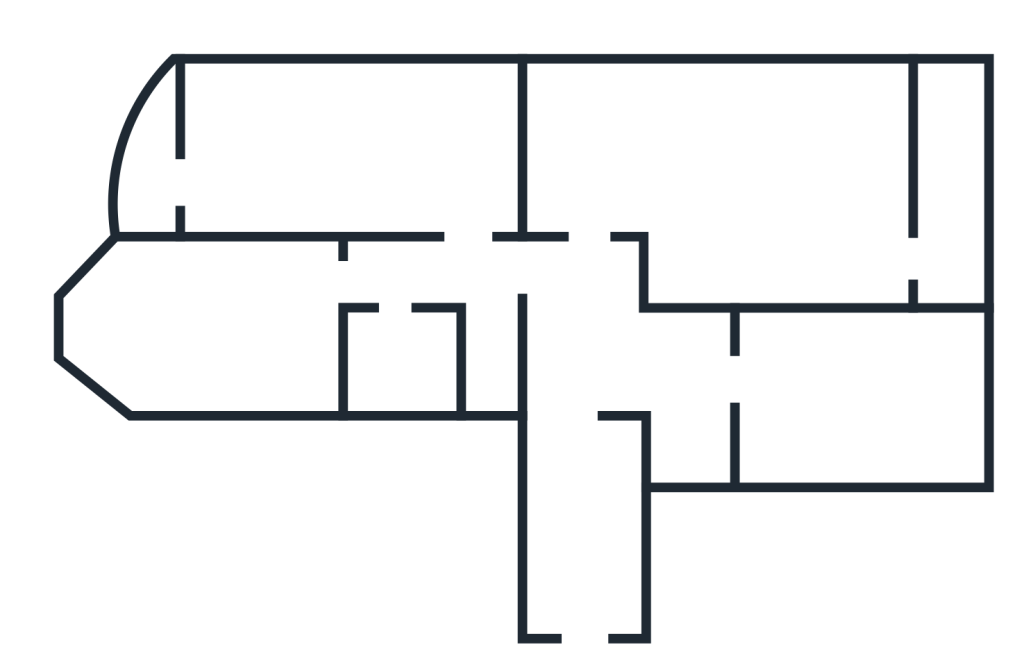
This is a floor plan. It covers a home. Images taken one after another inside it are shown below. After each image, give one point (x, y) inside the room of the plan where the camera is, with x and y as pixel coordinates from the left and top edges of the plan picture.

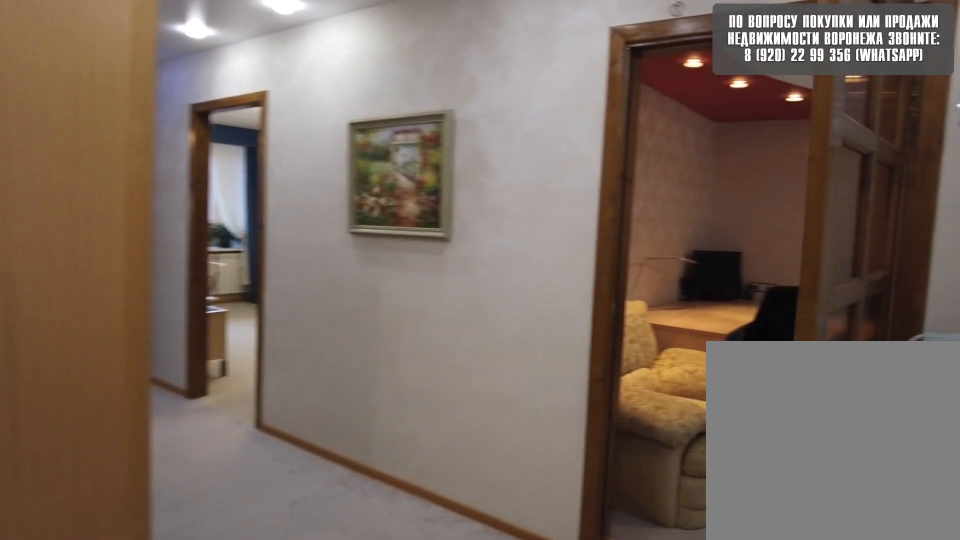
(602, 366)
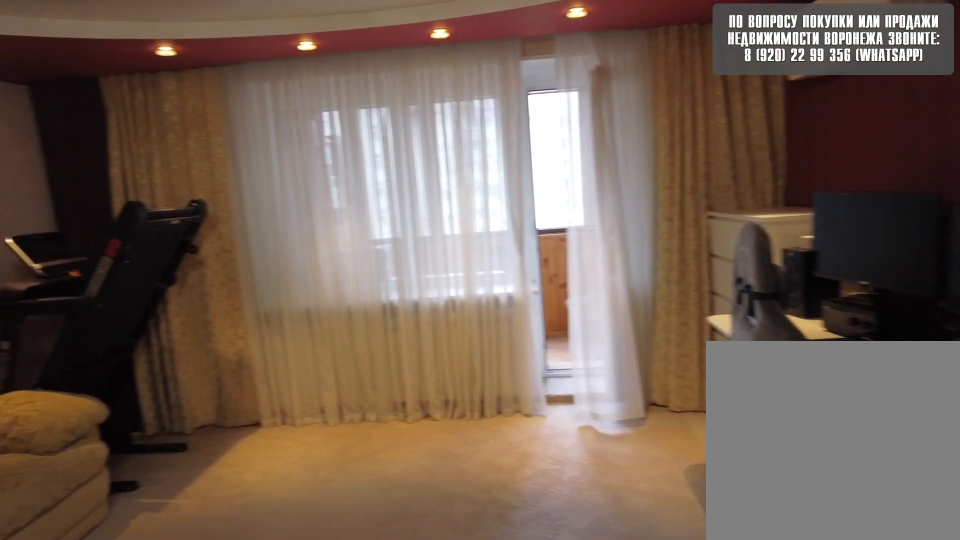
(666, 166)
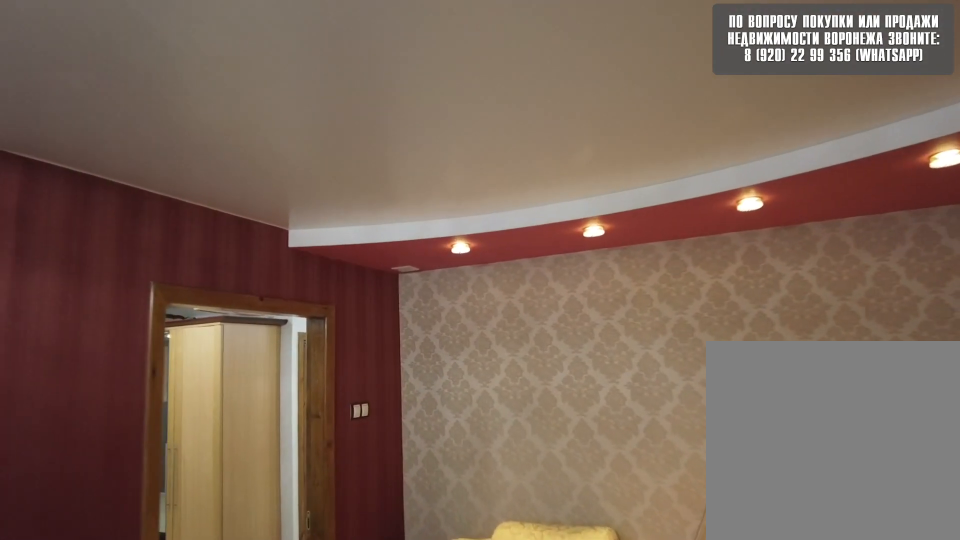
(666, 166)
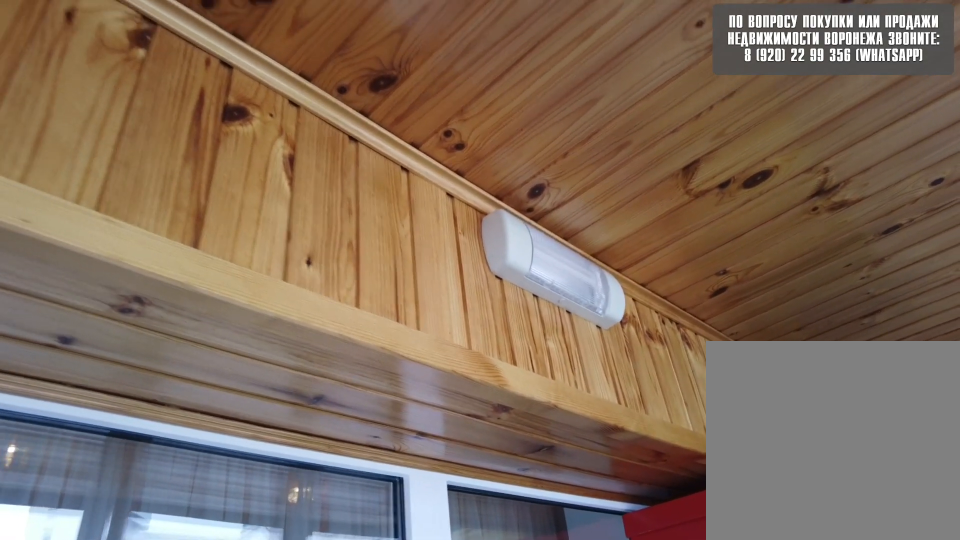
(971, 249)
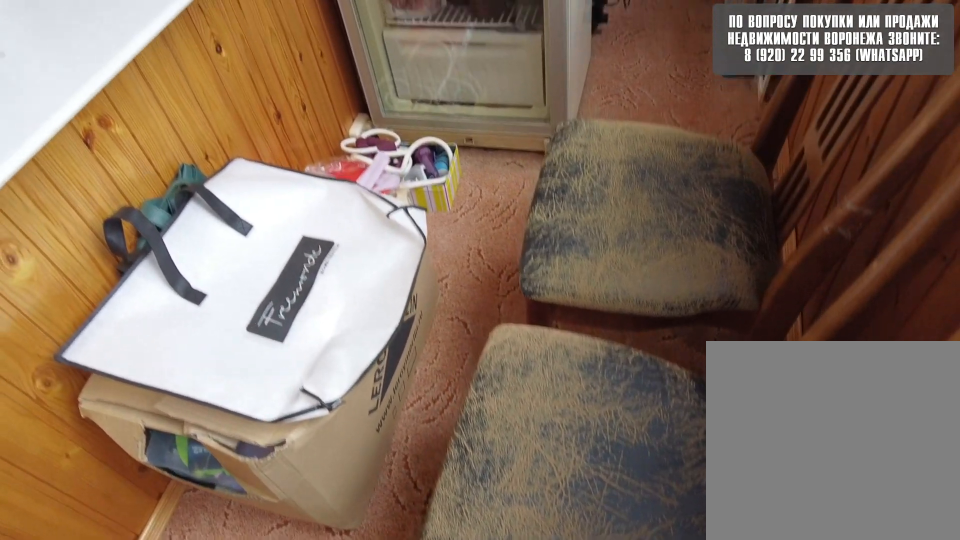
(971, 249)
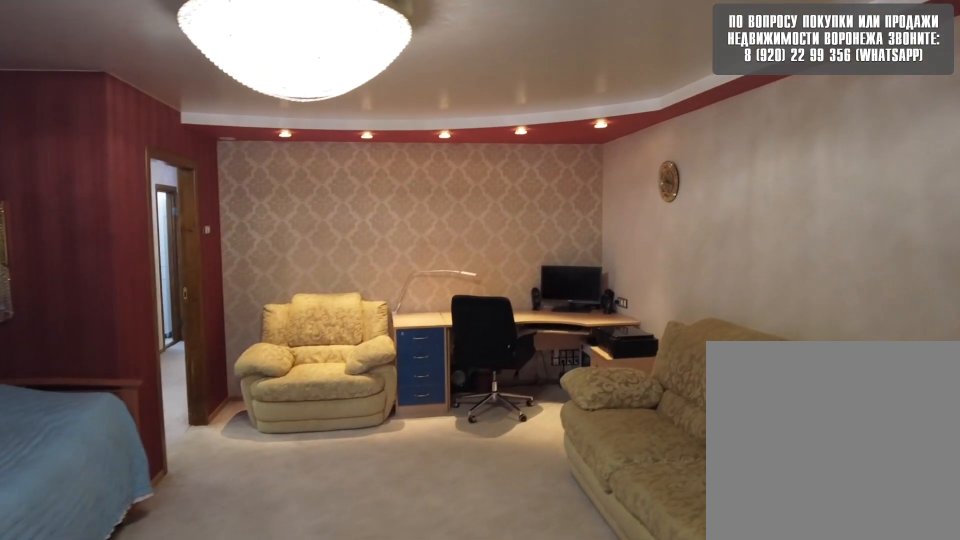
(808, 243)
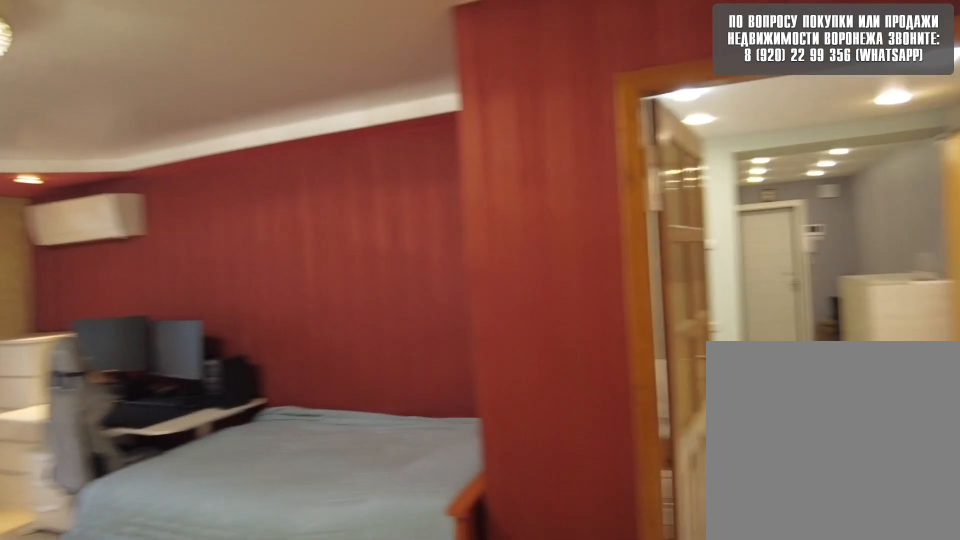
(586, 195)
